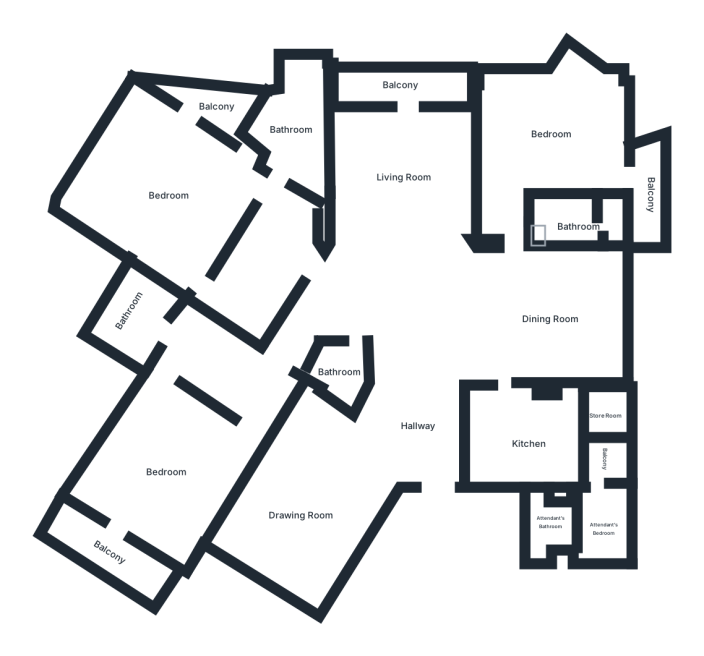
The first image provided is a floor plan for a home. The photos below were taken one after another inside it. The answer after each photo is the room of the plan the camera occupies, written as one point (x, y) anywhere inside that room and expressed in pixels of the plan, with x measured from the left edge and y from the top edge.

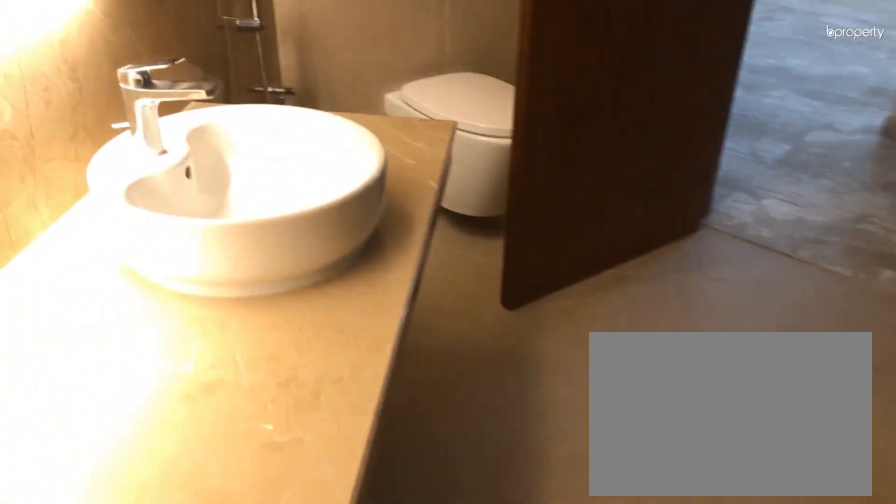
(289, 128)
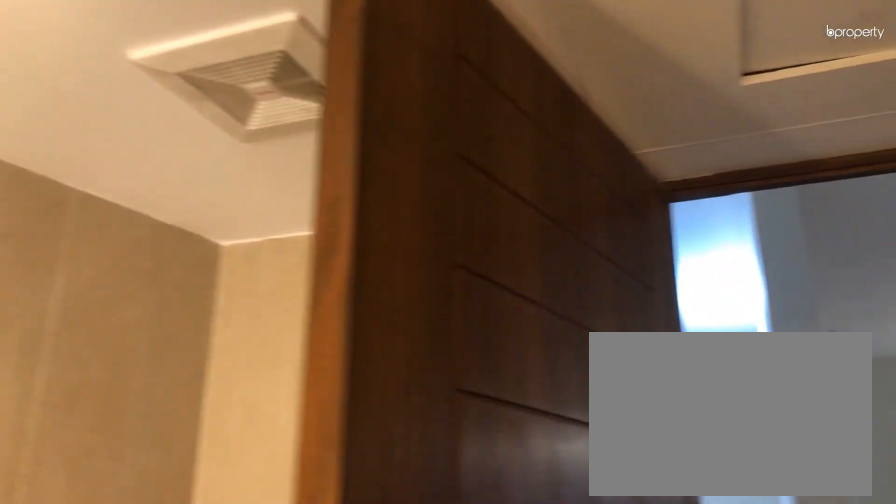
(289, 128)
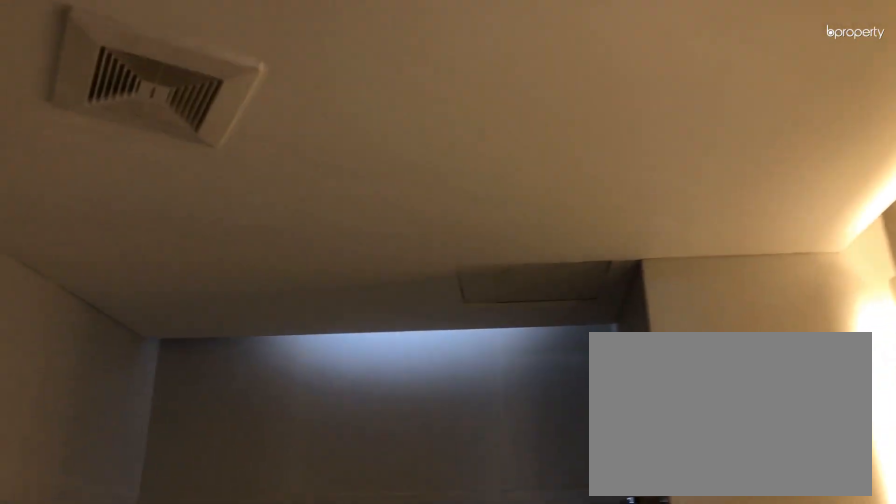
(340, 370)
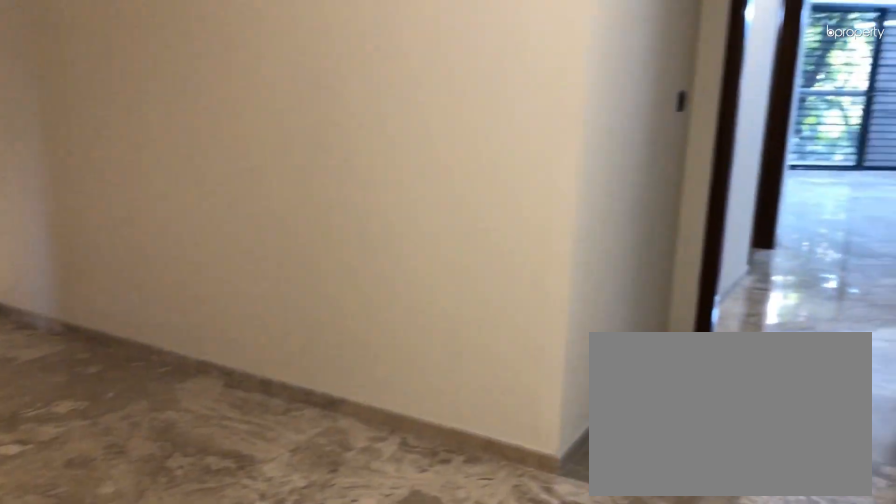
(164, 464)
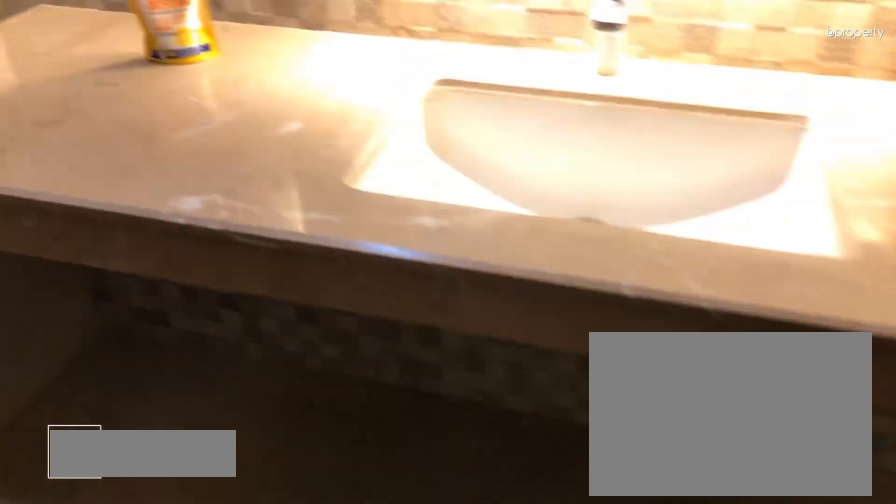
(135, 321)
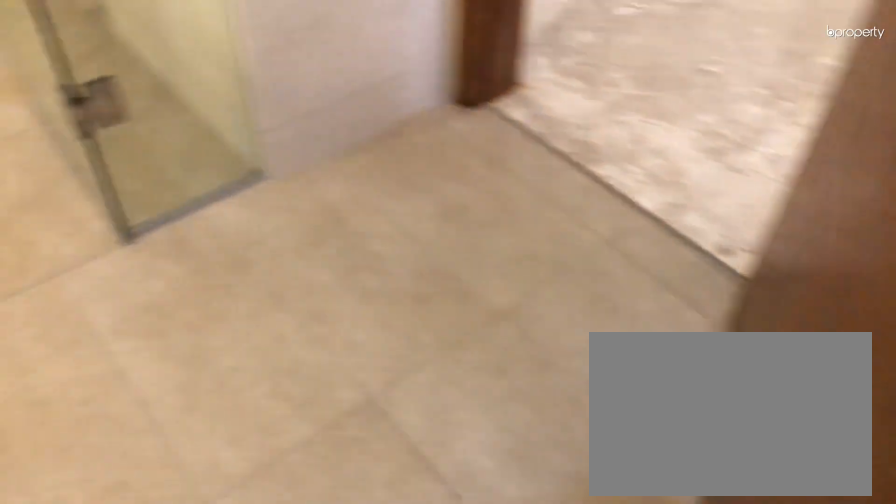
(135, 321)
